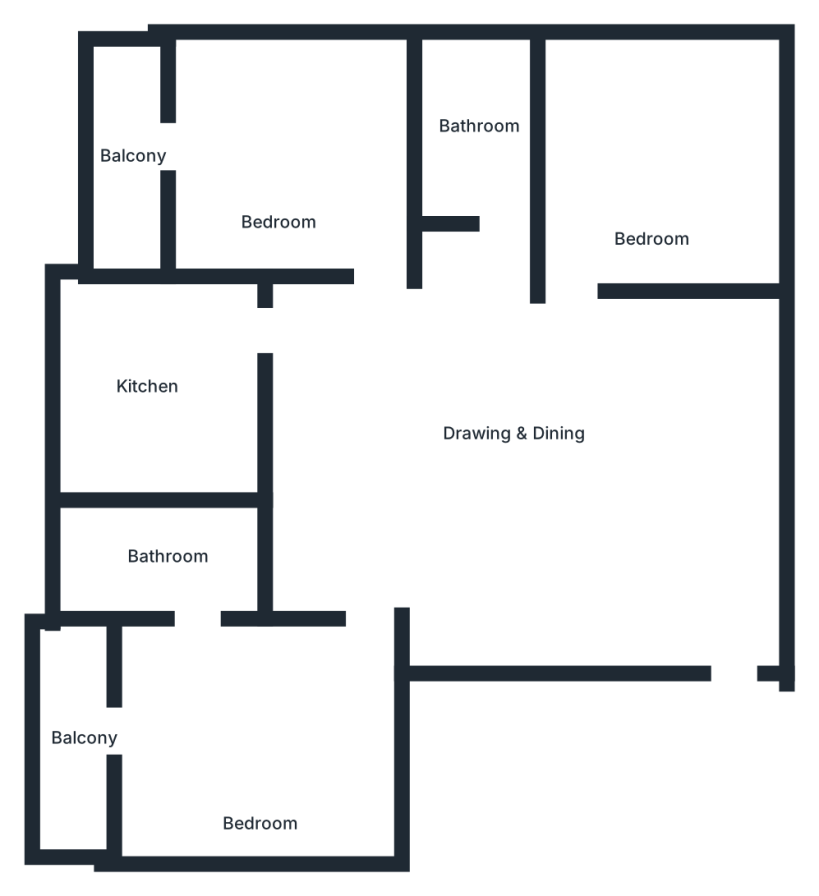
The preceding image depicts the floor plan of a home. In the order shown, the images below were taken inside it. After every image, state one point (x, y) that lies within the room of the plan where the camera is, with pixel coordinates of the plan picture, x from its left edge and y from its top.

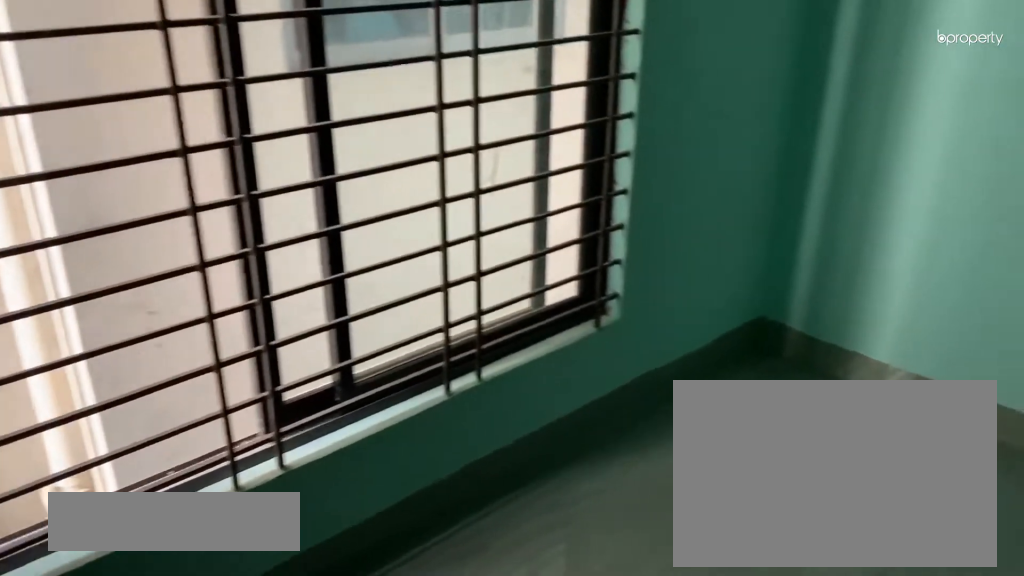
(652, 165)
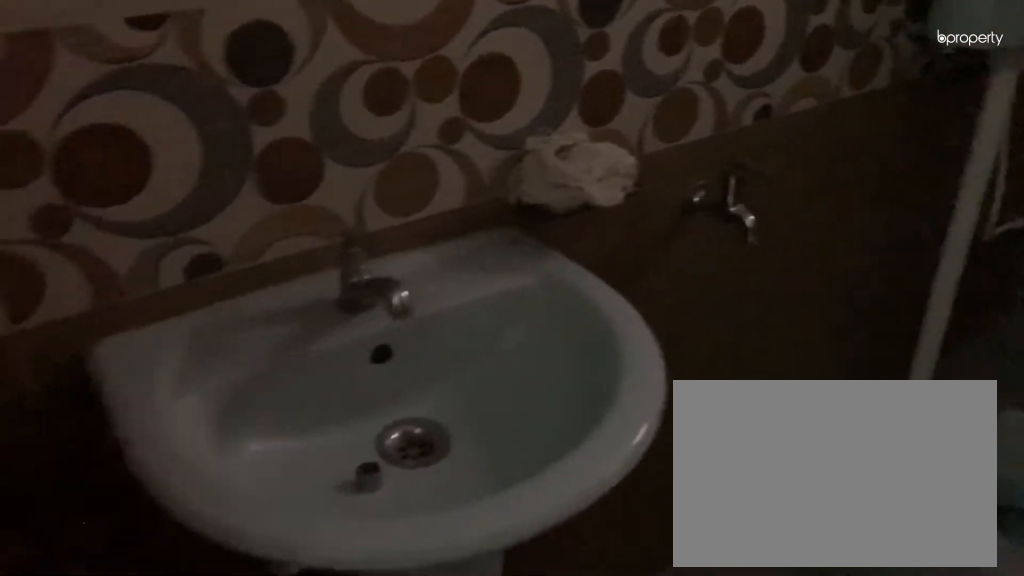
(483, 148)
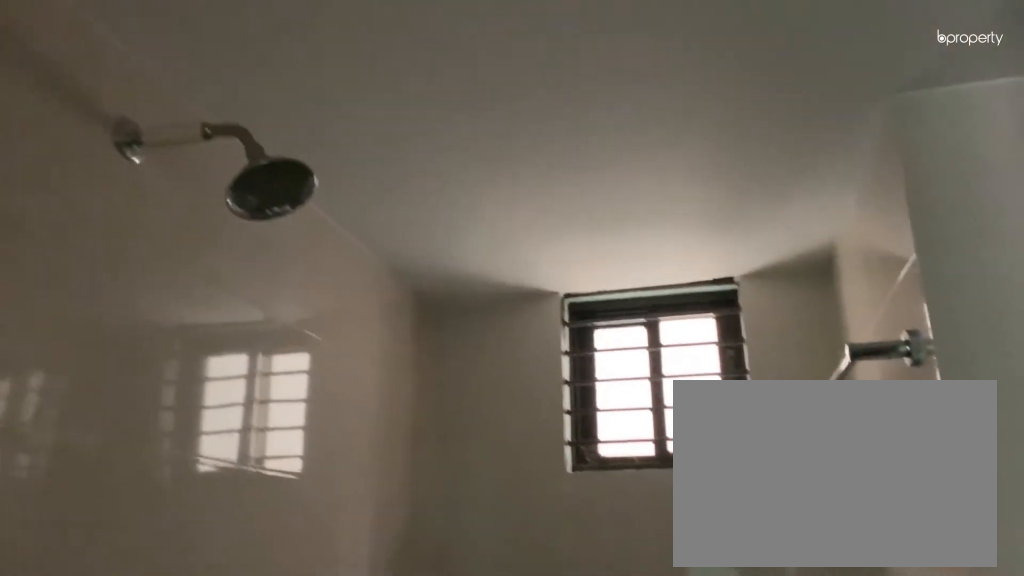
(483, 148)
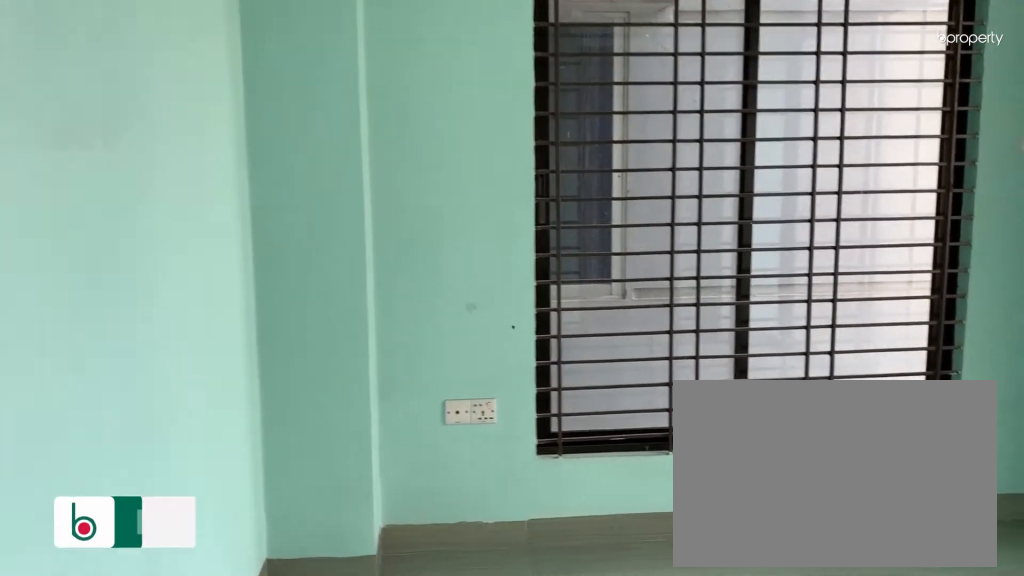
(245, 754)
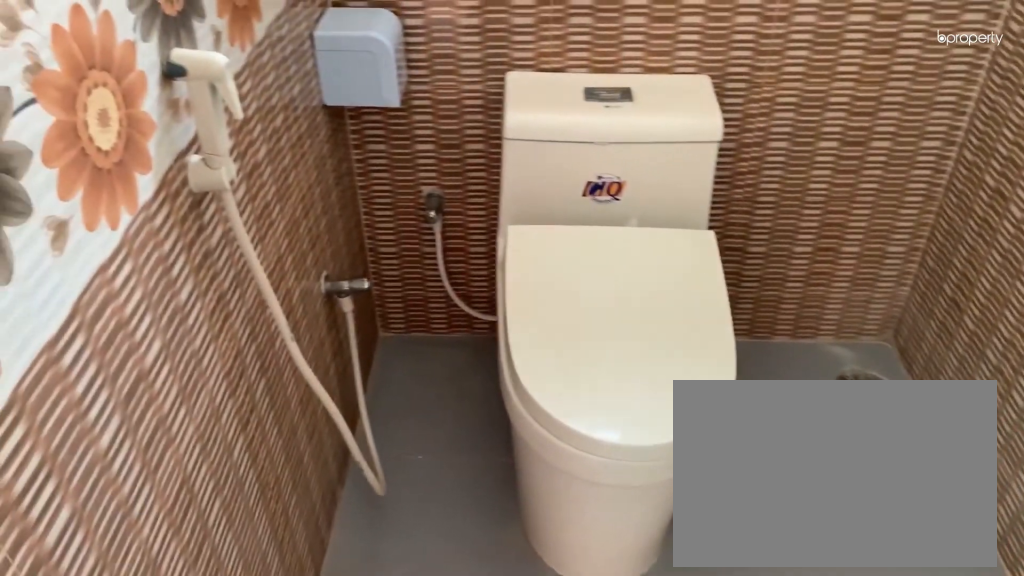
(176, 567)
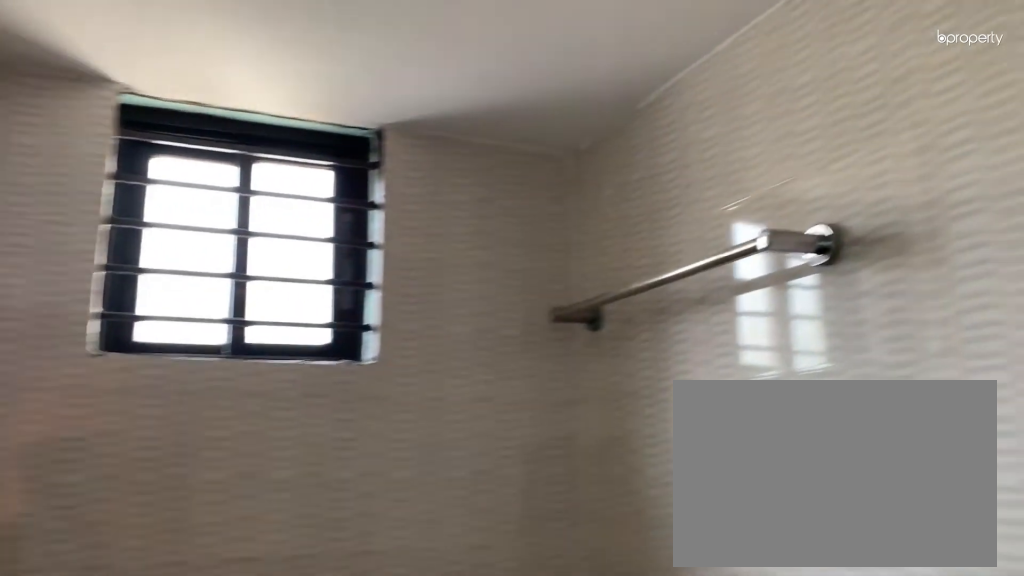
(176, 567)
